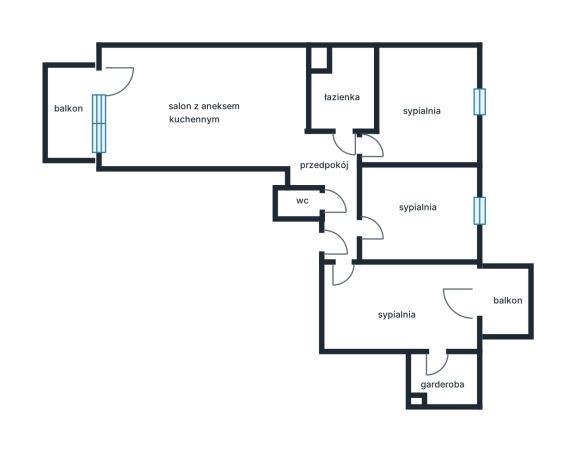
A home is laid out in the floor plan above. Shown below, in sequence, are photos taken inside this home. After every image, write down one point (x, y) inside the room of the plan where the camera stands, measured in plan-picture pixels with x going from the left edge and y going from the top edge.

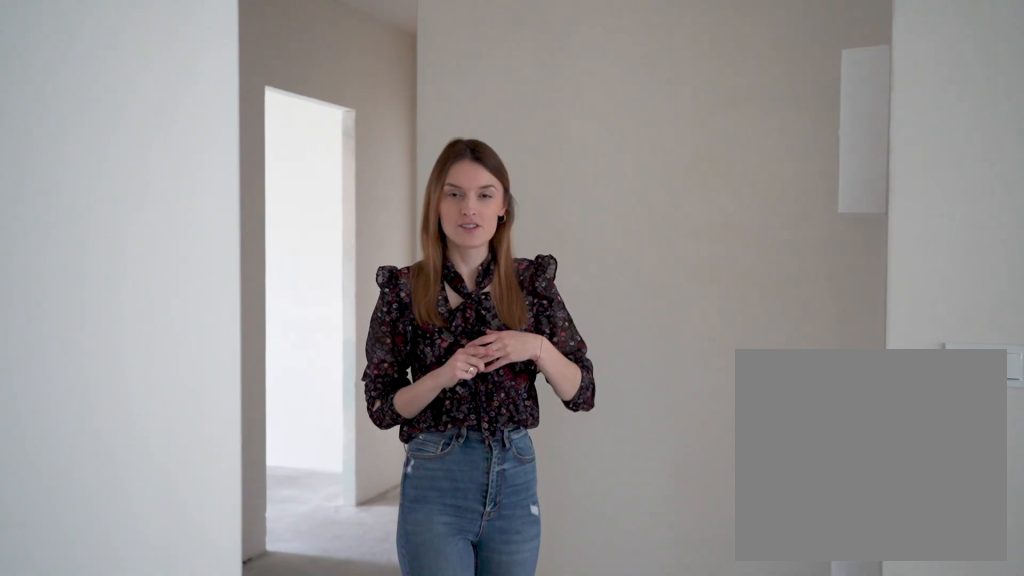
(334, 188)
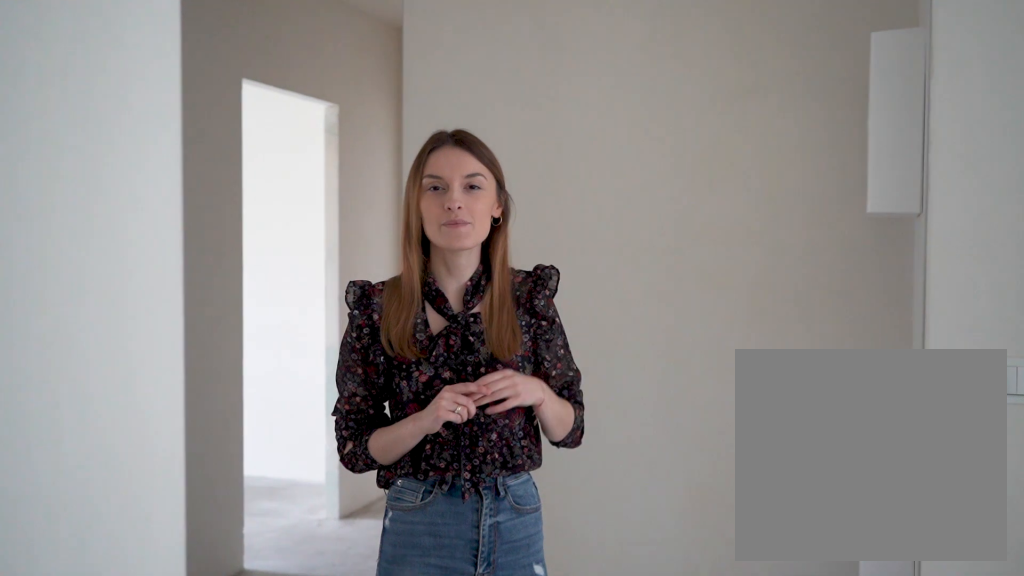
(334, 188)
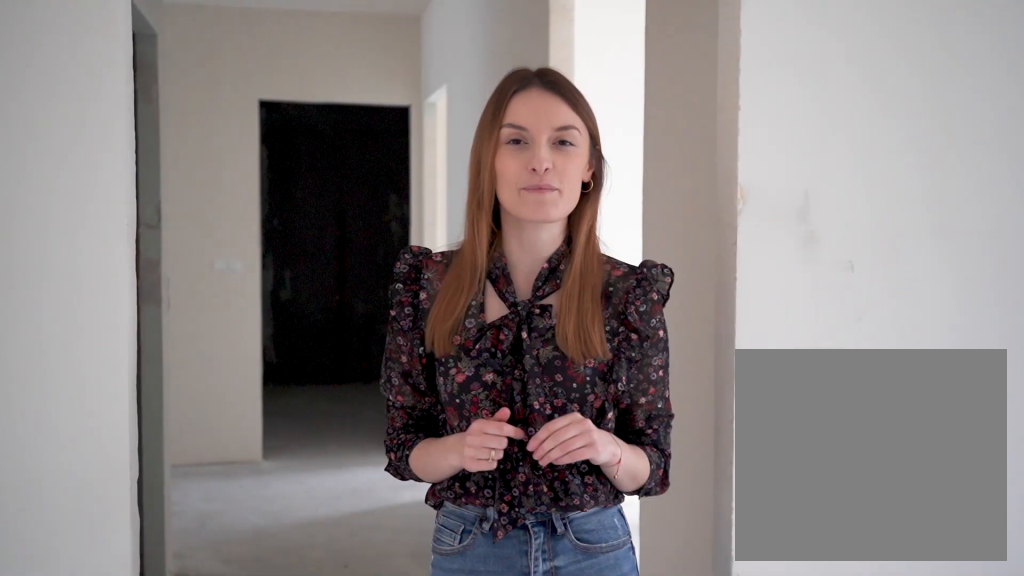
(397, 310)
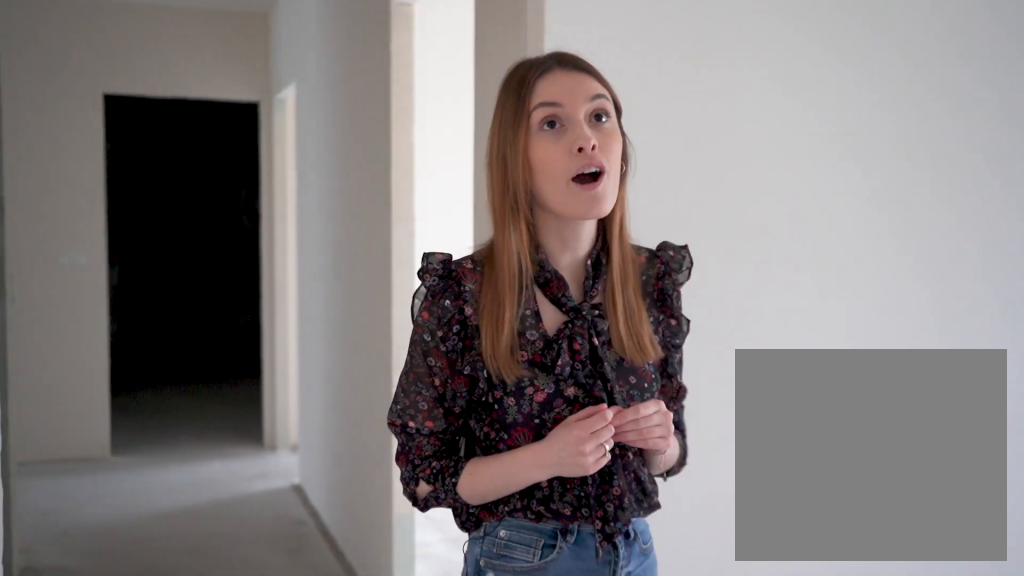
(397, 310)
